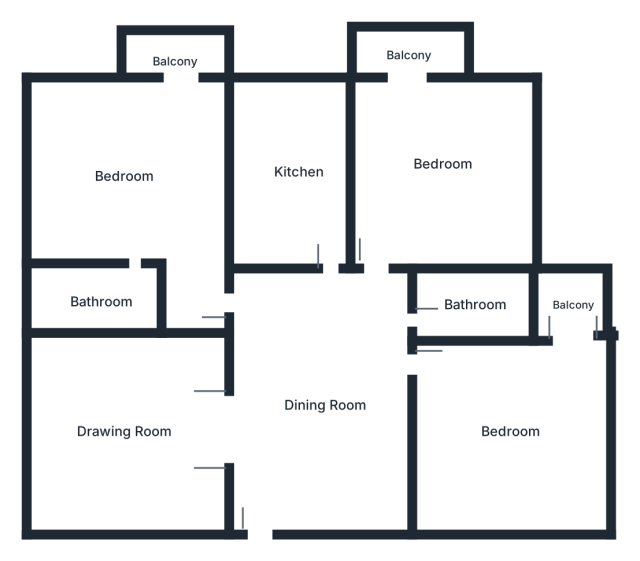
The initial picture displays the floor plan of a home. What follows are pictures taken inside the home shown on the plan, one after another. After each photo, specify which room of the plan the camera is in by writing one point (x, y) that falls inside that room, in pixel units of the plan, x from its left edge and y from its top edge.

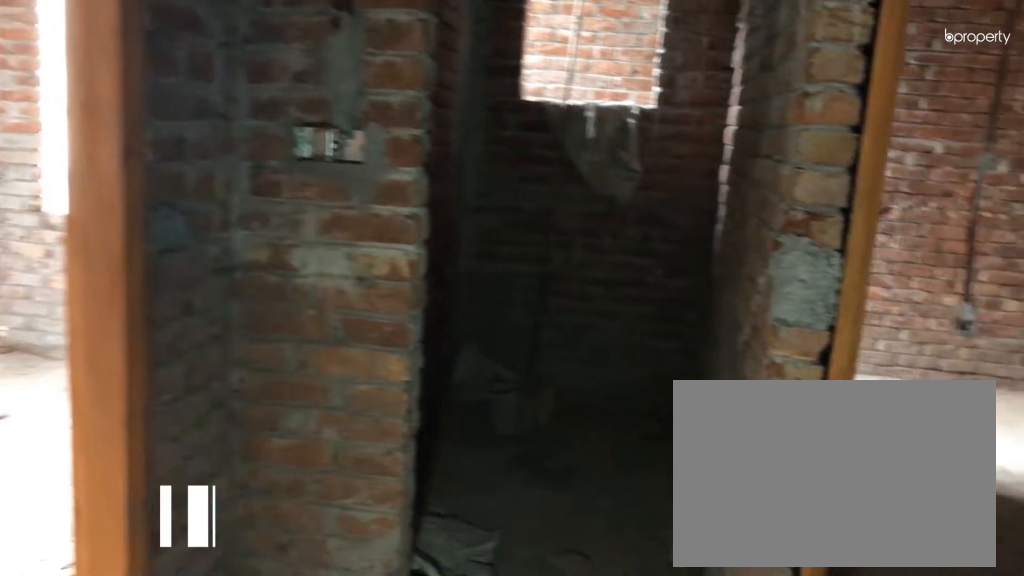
(324, 400)
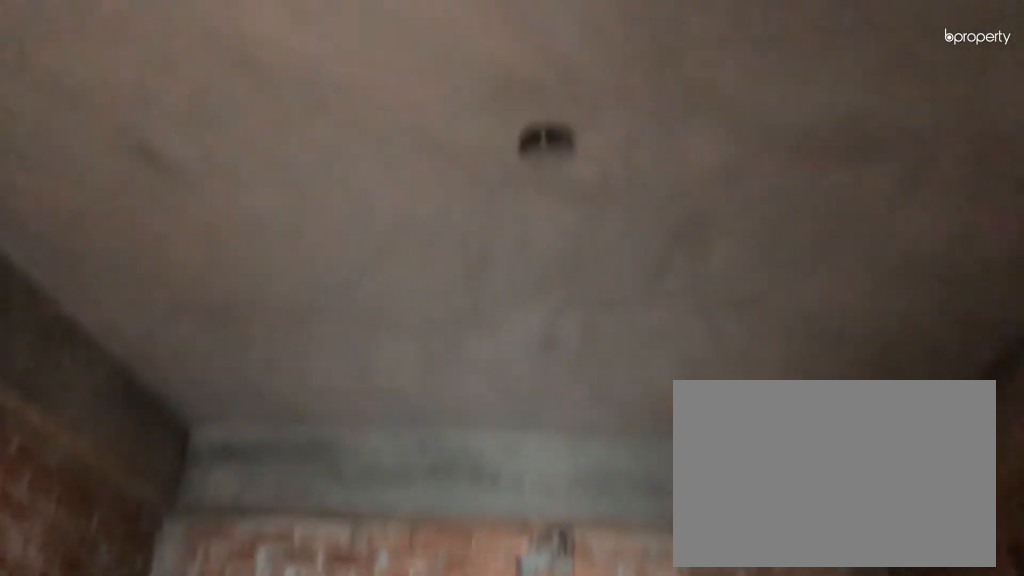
(324, 399)
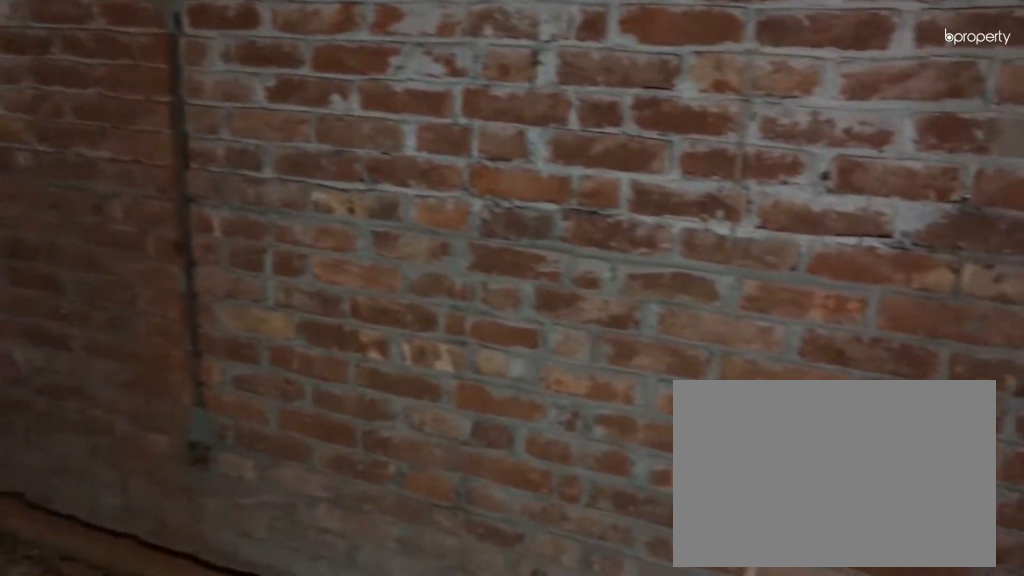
(123, 431)
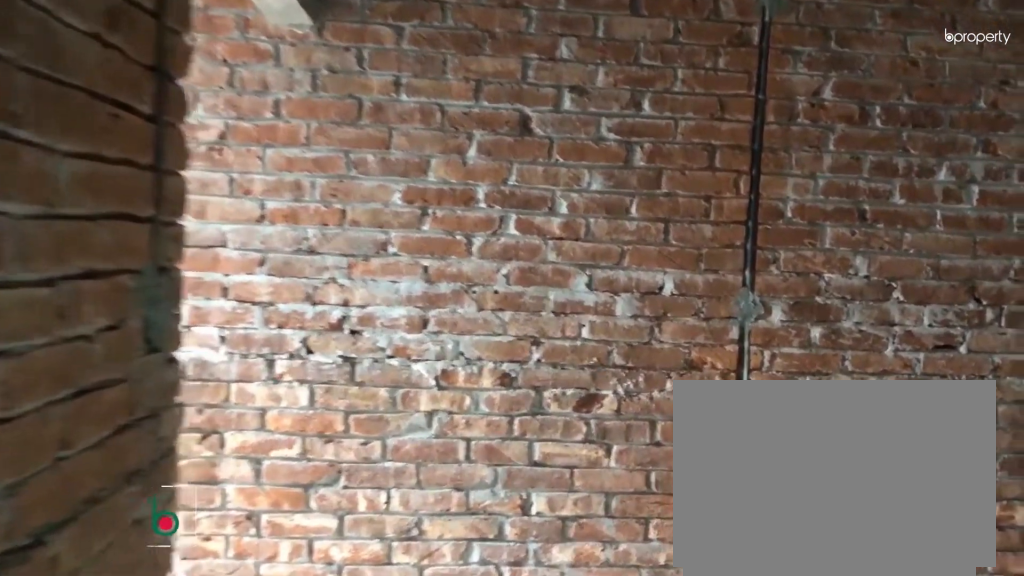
(509, 435)
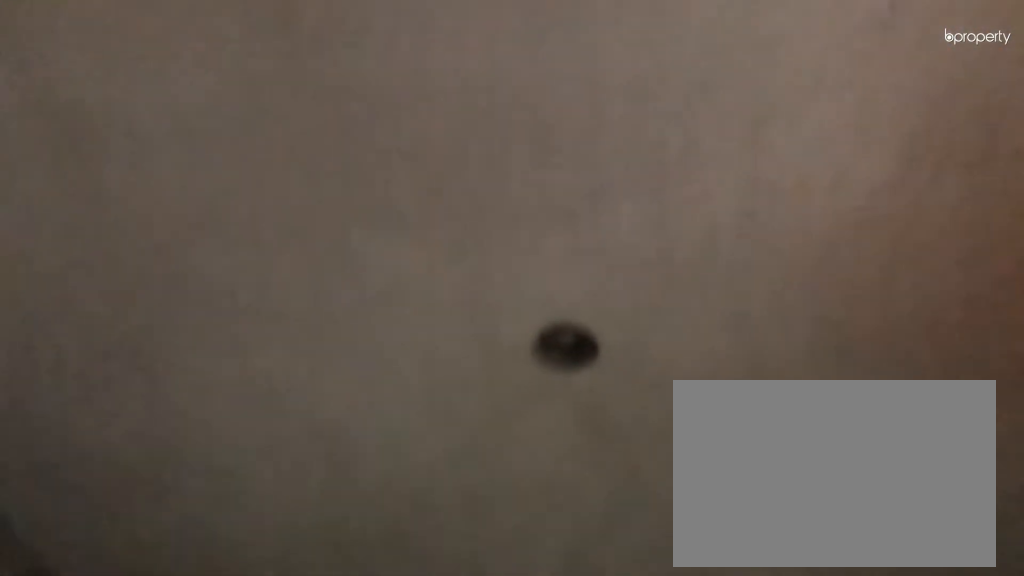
(509, 435)
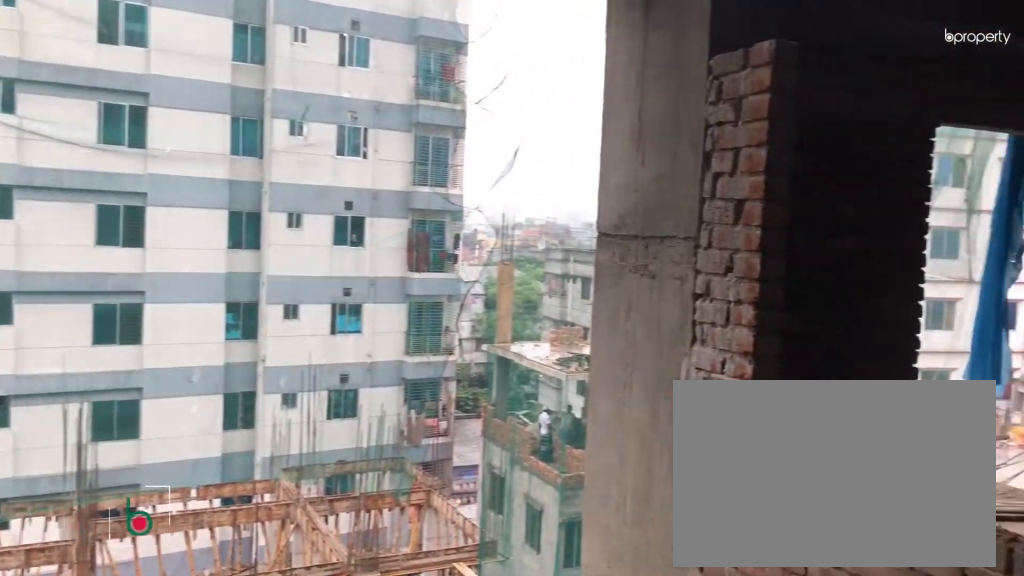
(574, 306)
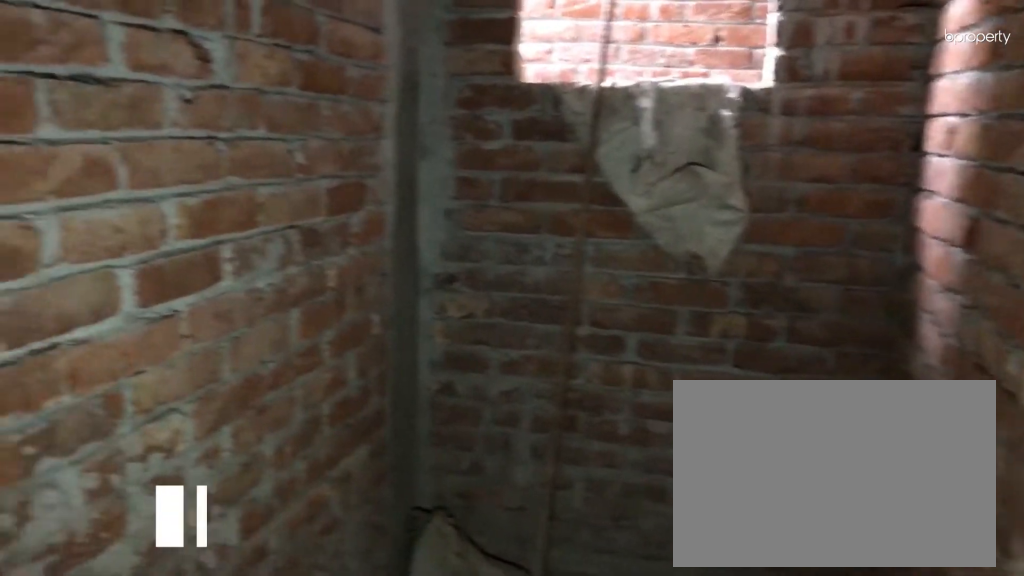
(474, 301)
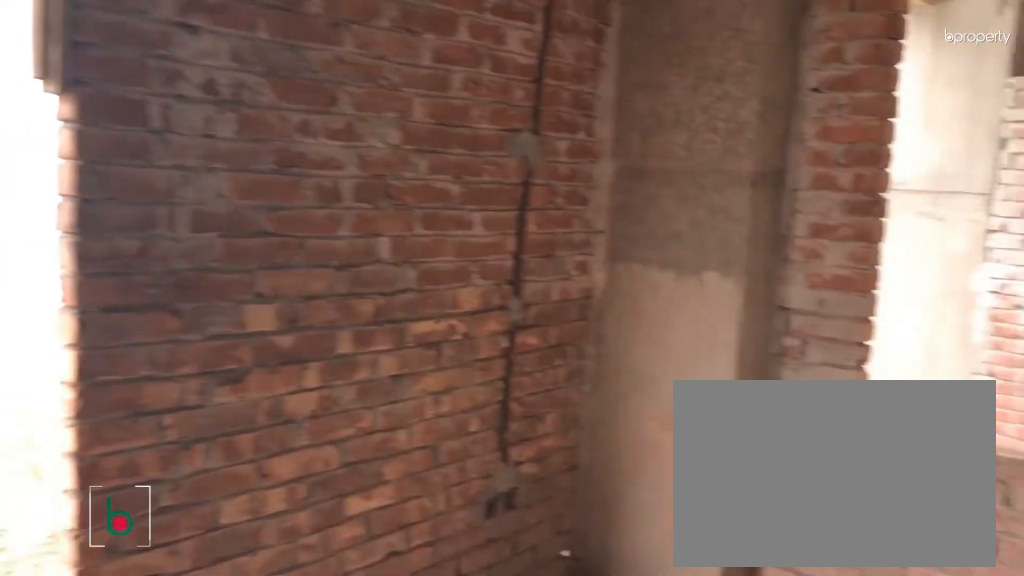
(443, 164)
